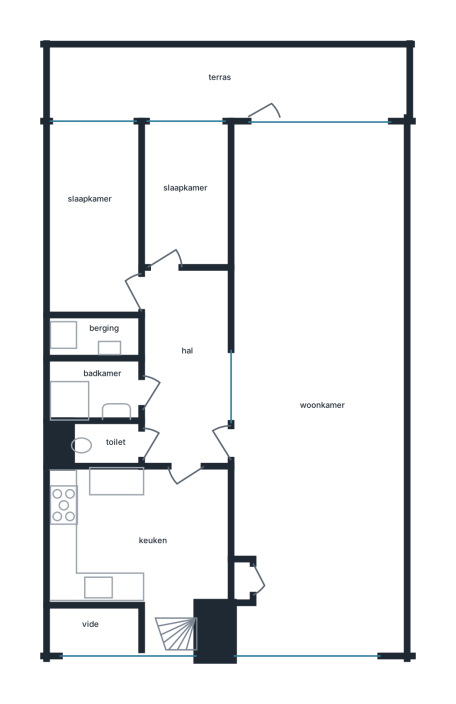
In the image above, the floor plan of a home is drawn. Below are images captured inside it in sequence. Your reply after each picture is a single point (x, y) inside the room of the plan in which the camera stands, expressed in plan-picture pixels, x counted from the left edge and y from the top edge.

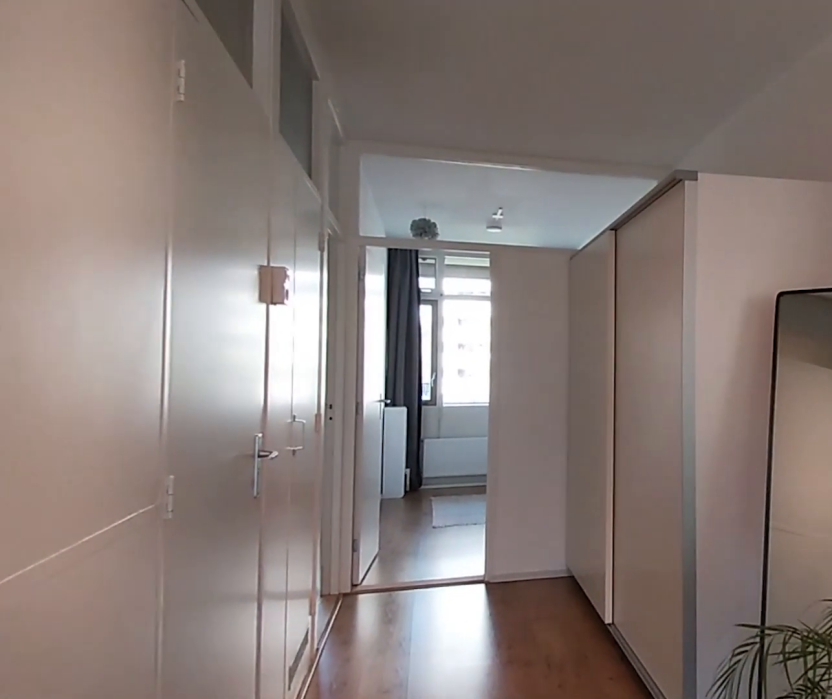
(186, 368)
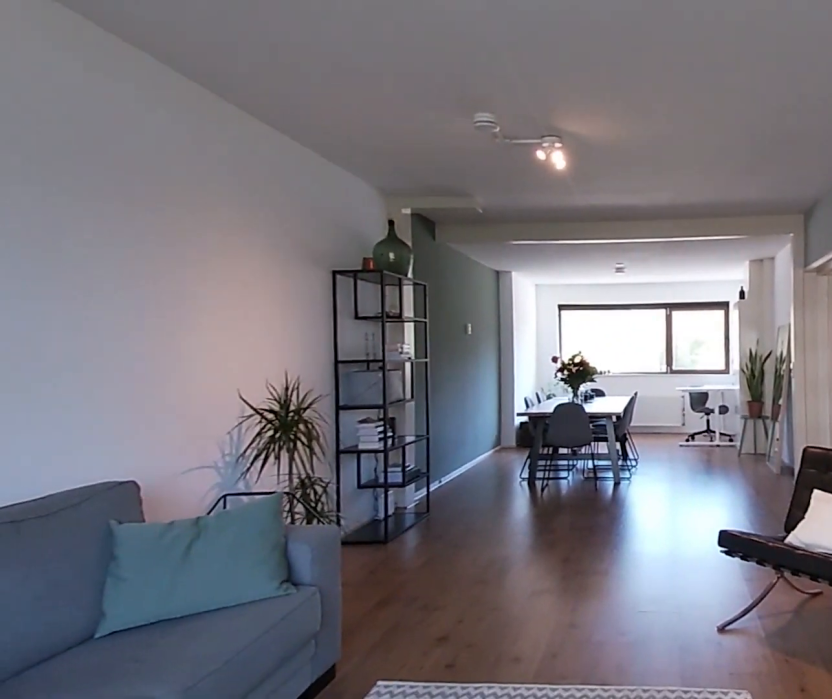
(328, 256)
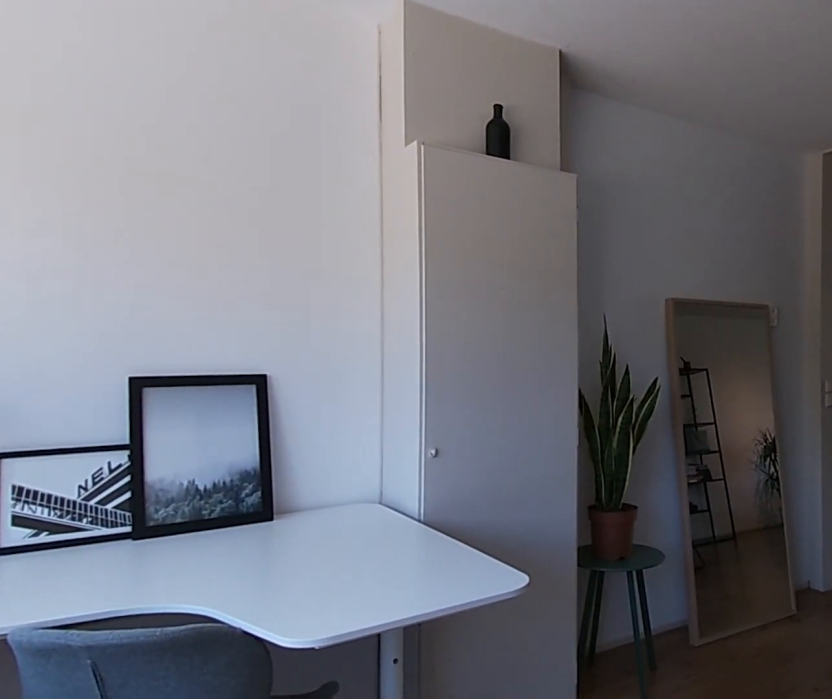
(328, 256)
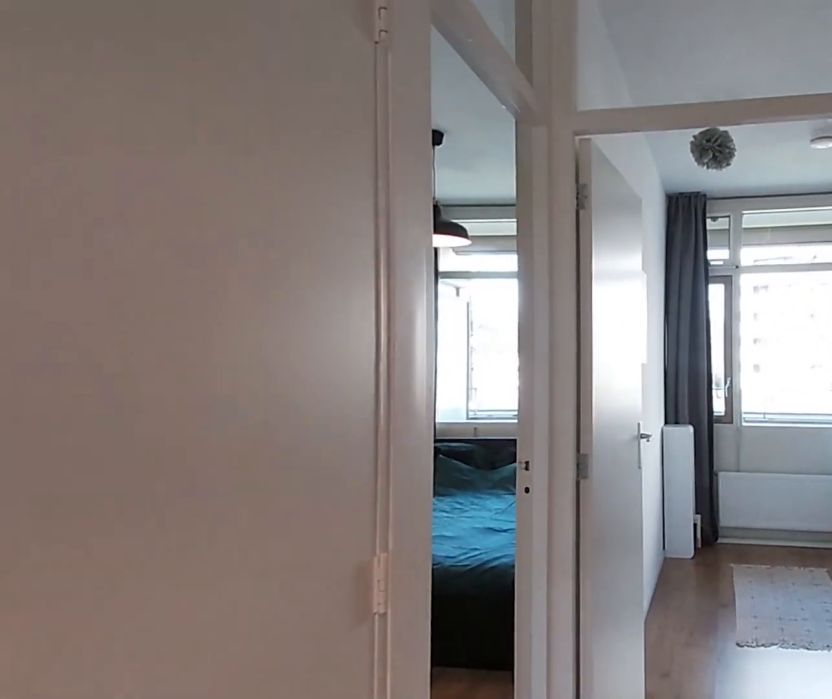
(186, 368)
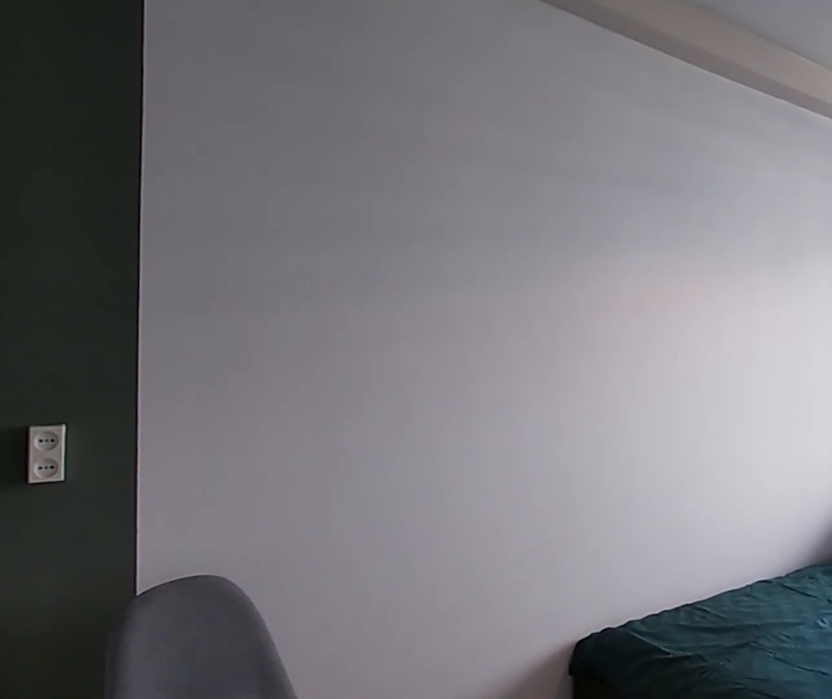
(96, 220)
